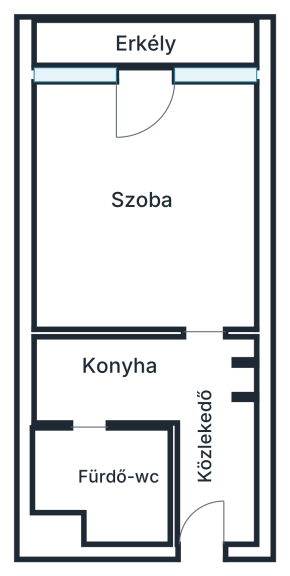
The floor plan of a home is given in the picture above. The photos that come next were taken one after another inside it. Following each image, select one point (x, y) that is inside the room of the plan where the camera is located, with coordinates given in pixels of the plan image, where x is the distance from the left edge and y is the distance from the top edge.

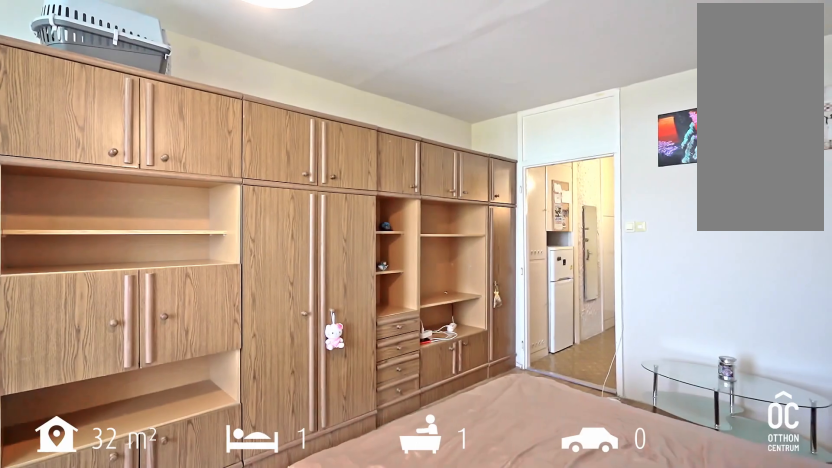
(150, 196)
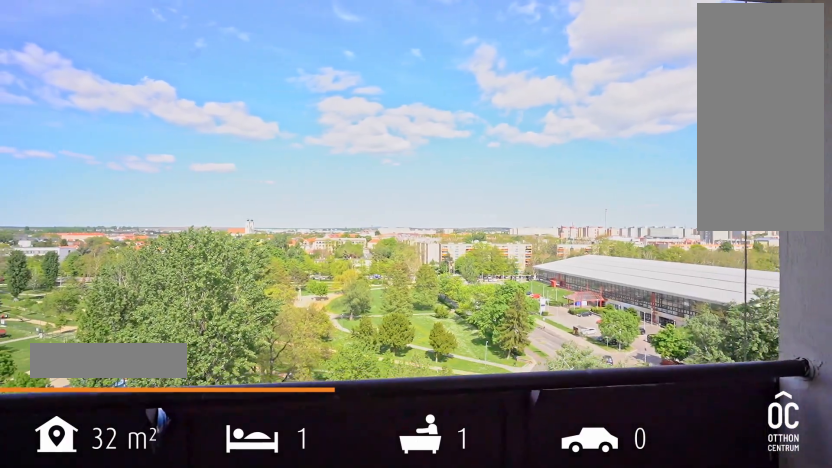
(146, 45)
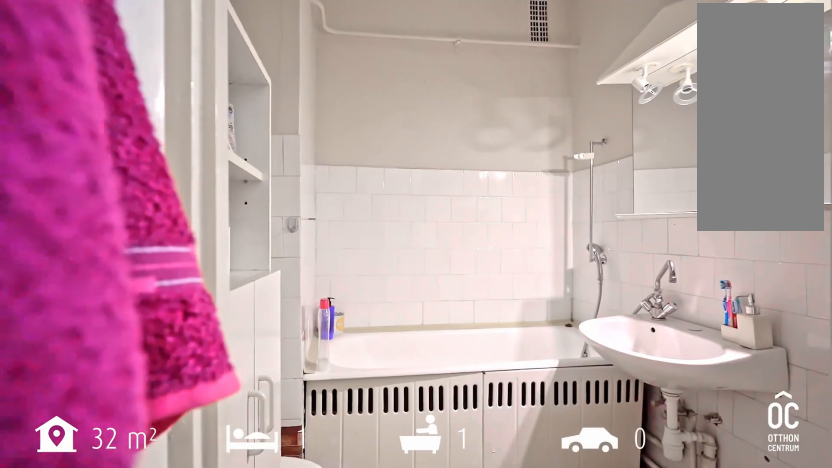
(105, 489)
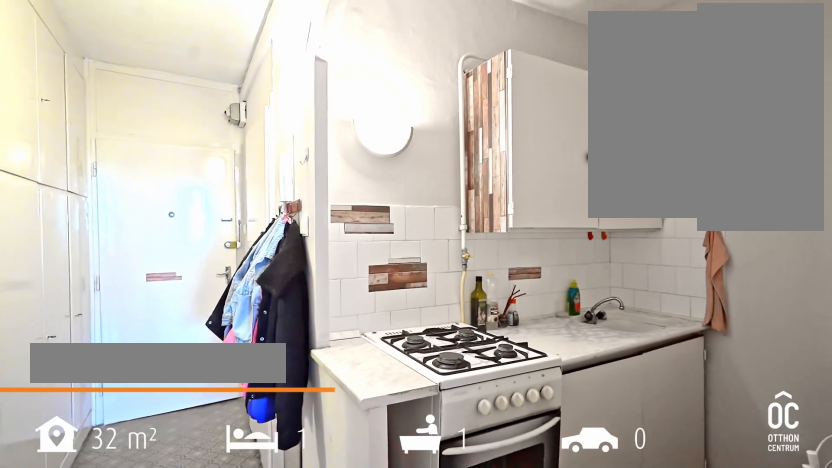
(120, 379)
